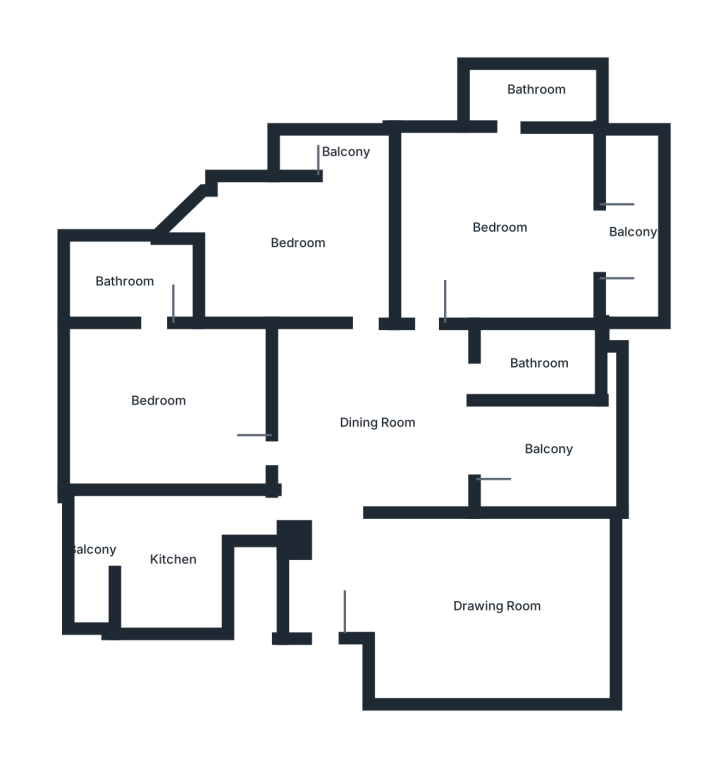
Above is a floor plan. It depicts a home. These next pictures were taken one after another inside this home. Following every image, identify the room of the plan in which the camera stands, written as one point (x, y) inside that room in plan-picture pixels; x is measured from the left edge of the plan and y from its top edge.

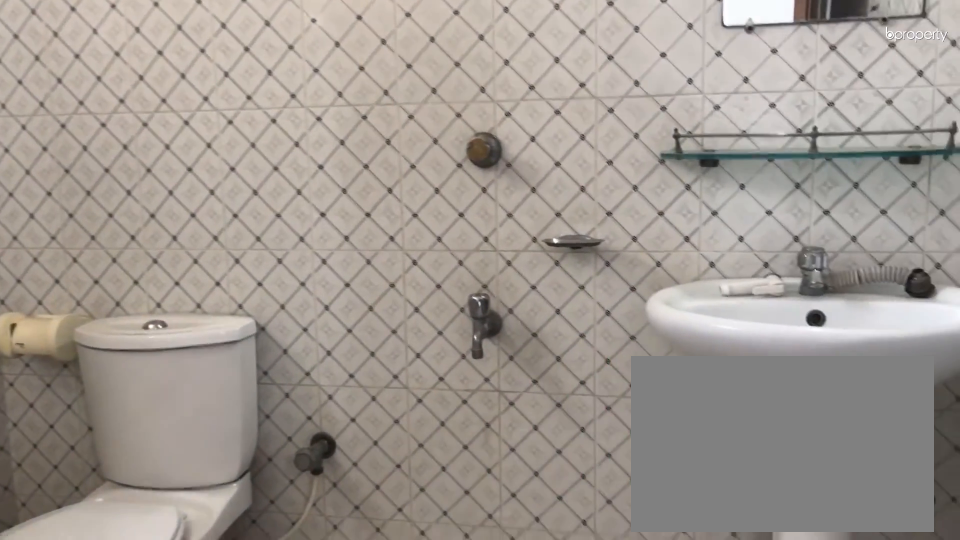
(123, 285)
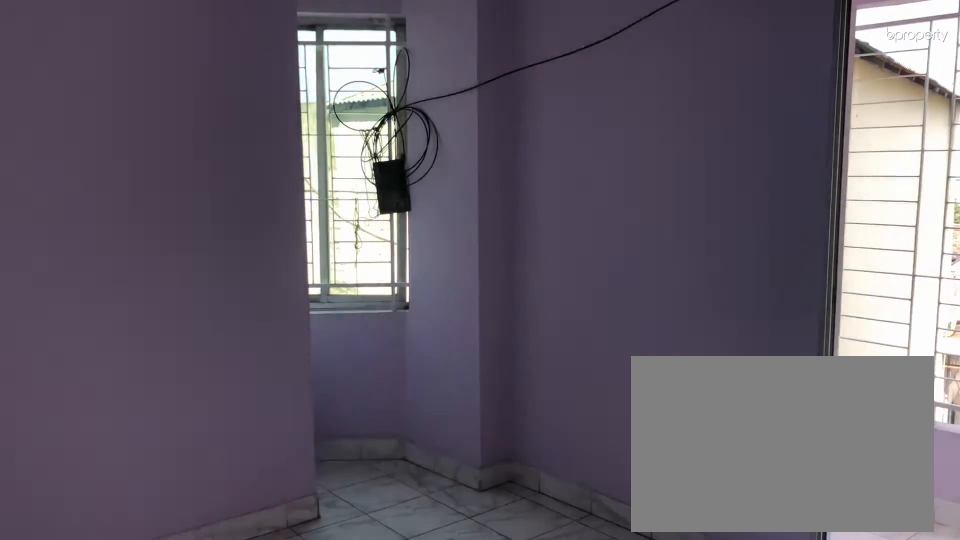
(299, 245)
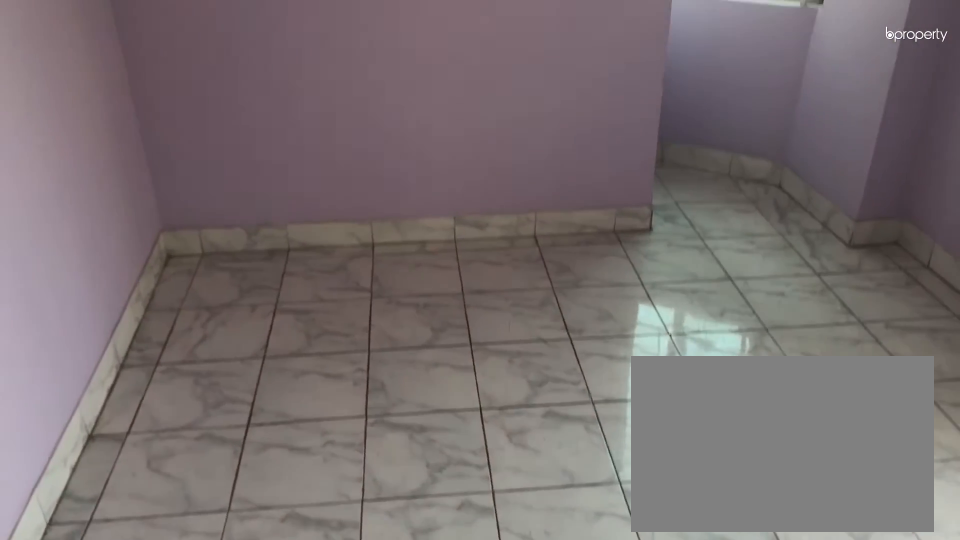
(299, 245)
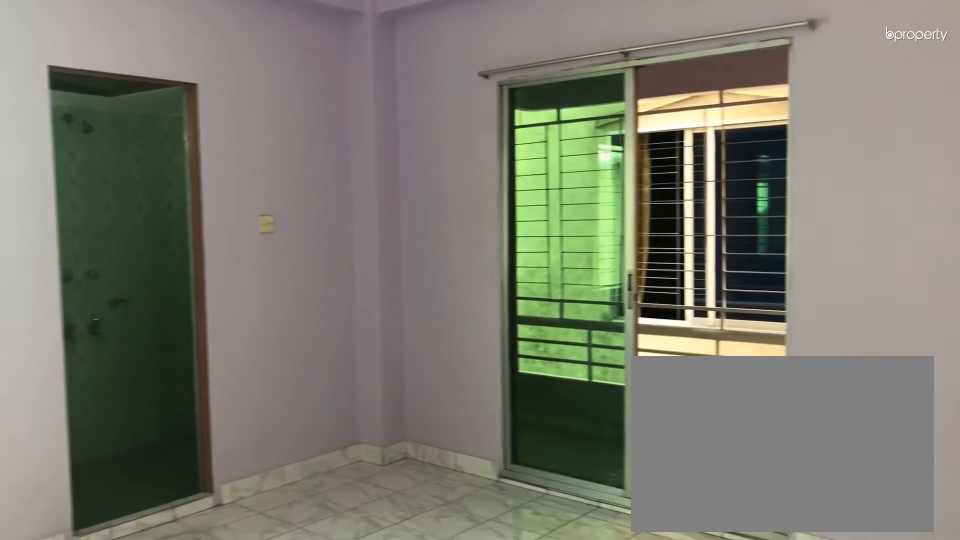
(494, 225)
